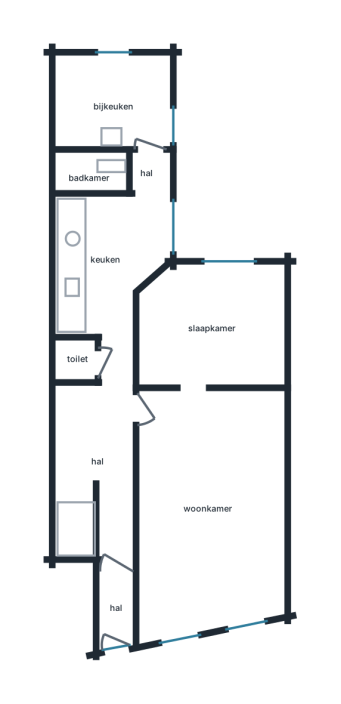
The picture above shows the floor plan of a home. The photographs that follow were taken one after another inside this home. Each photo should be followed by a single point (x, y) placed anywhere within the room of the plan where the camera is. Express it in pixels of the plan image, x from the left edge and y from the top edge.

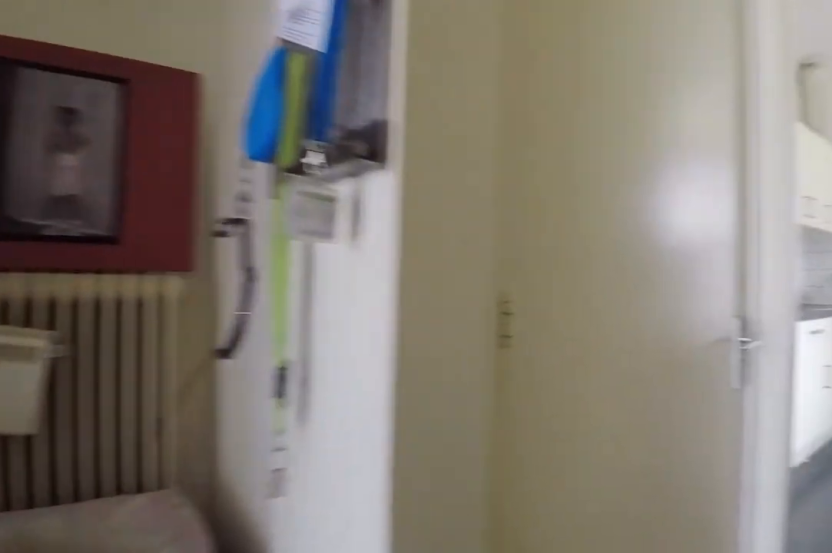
(105, 476)
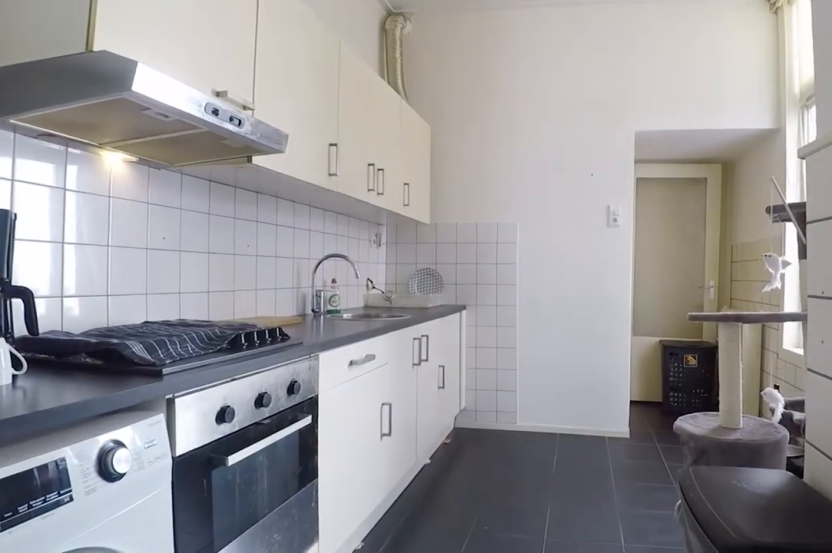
(107, 258)
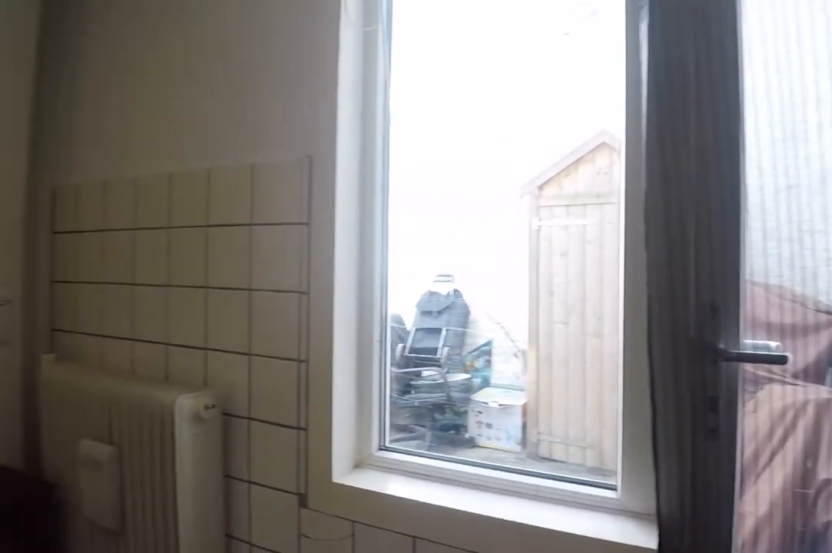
(107, 258)
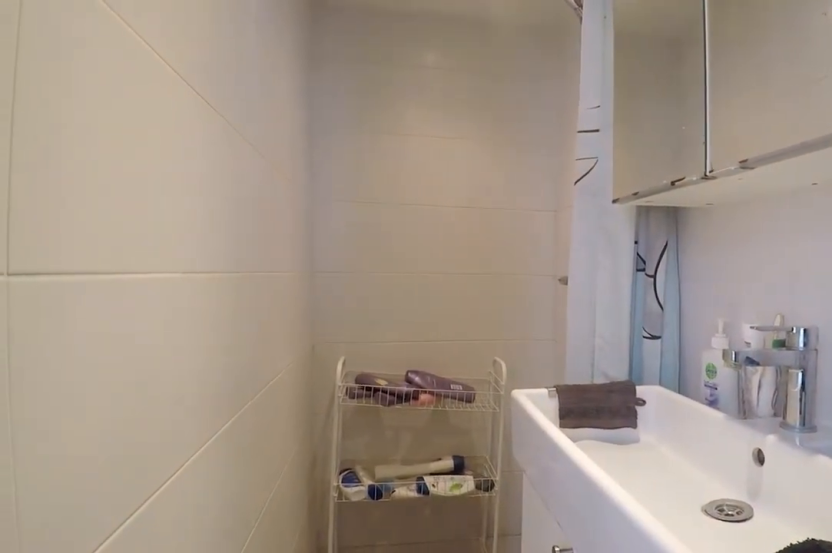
(108, 169)
